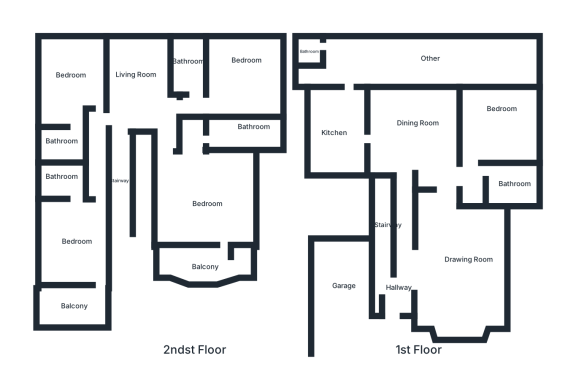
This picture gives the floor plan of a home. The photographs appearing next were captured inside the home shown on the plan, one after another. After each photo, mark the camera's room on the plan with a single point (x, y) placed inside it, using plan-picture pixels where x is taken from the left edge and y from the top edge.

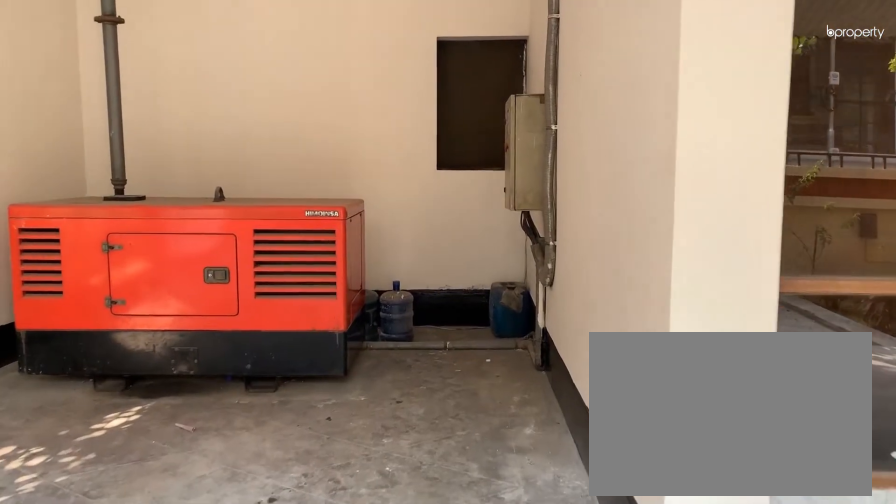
(343, 293)
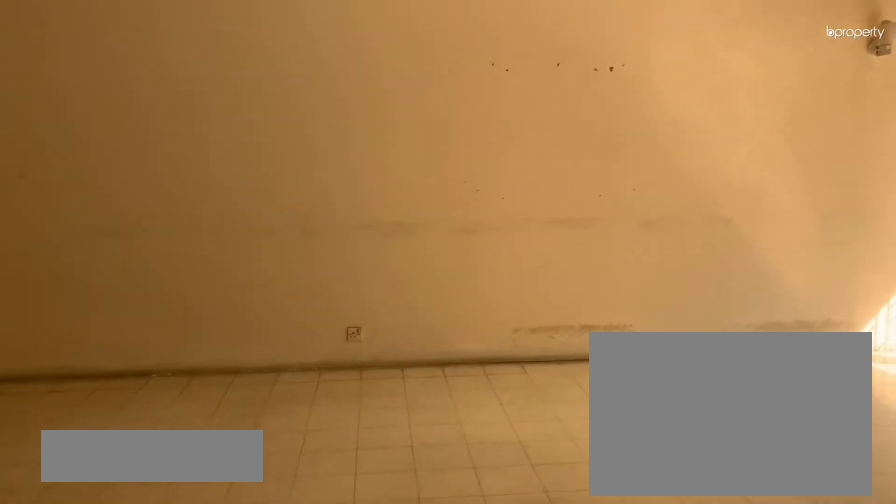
(462, 262)
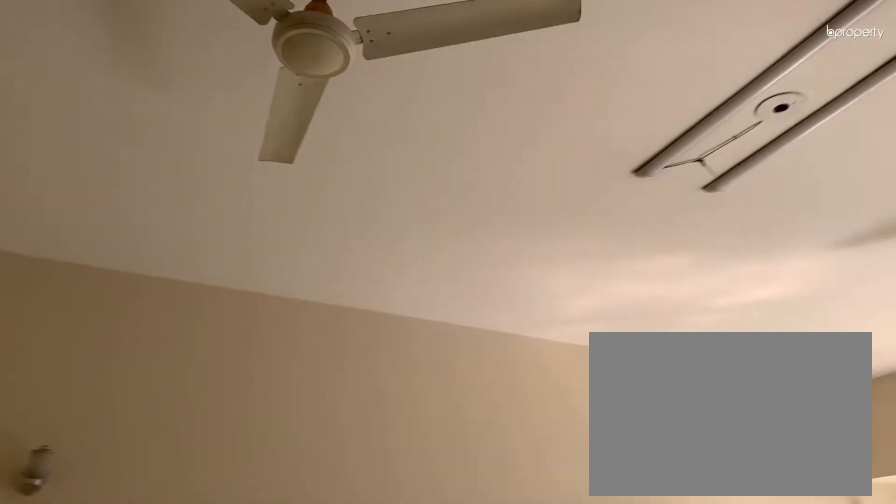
(462, 262)
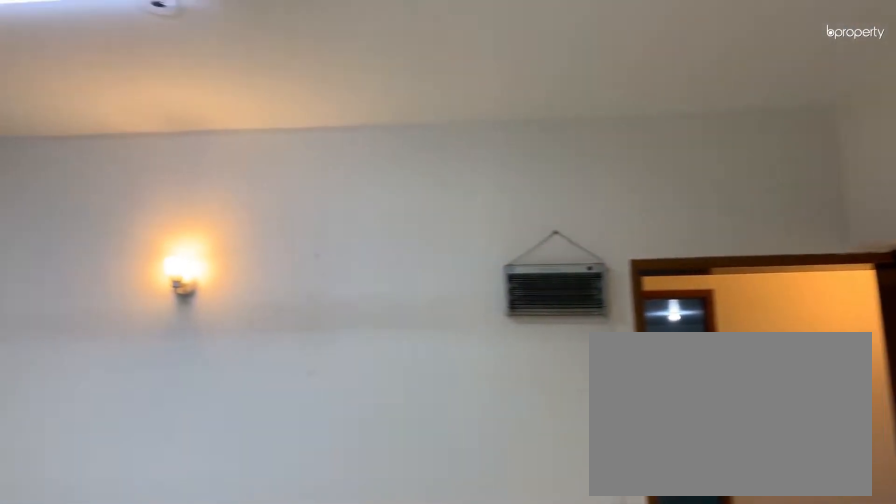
(420, 126)
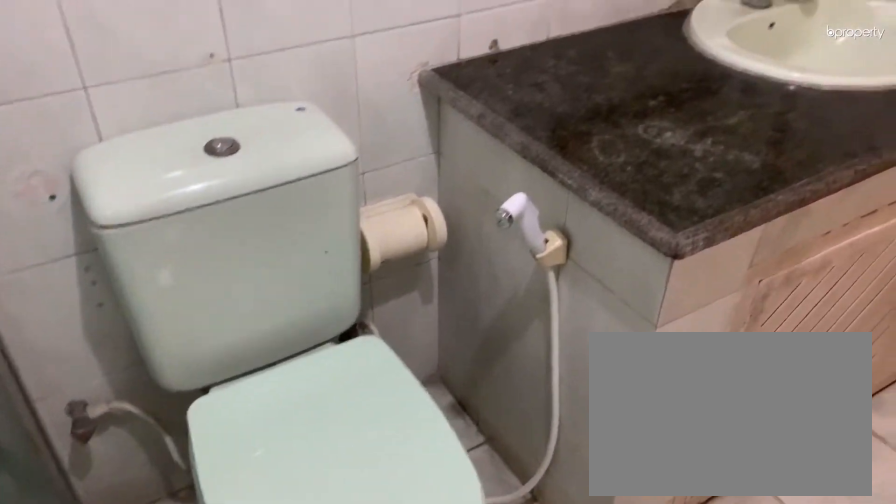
(510, 184)
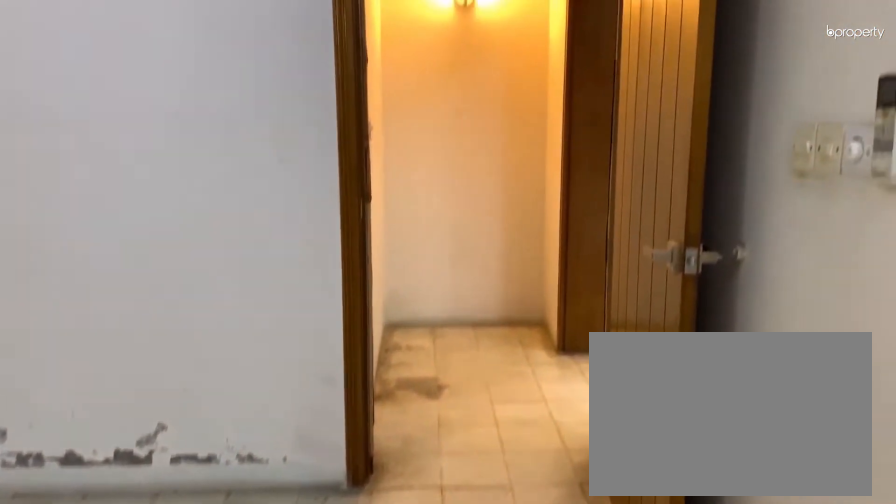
(494, 119)
